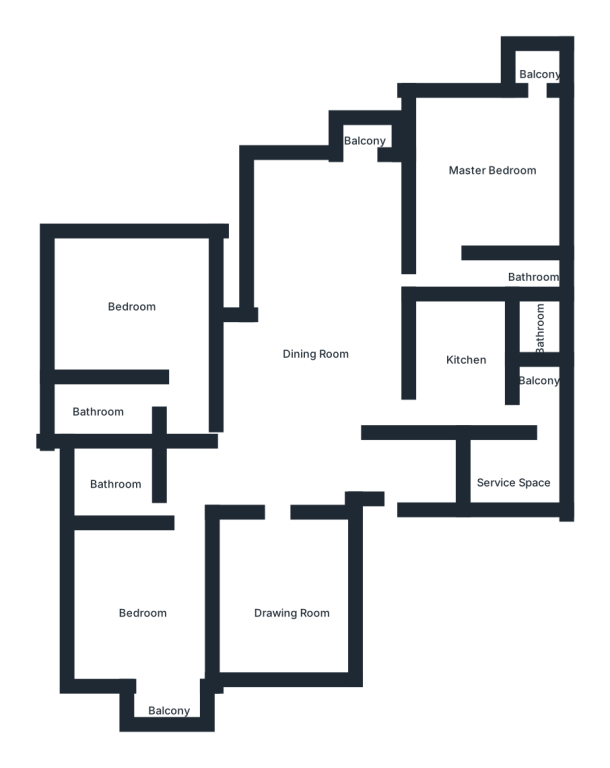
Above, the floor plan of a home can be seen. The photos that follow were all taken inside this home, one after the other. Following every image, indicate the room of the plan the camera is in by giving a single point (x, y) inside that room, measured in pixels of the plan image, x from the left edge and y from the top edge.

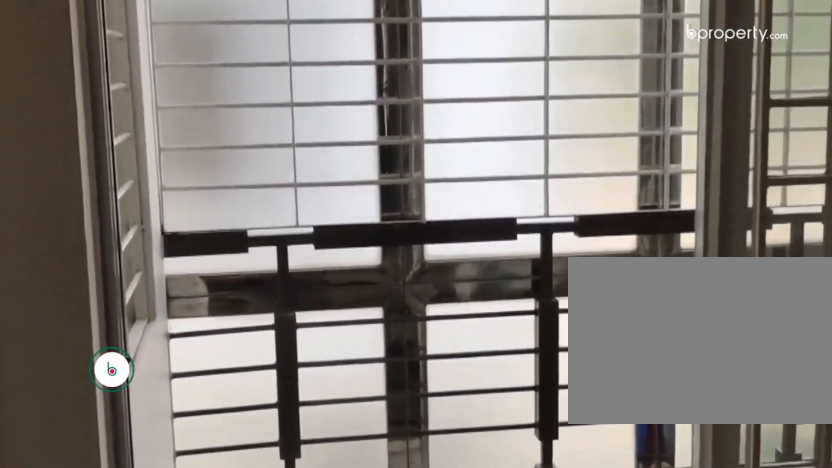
(159, 706)
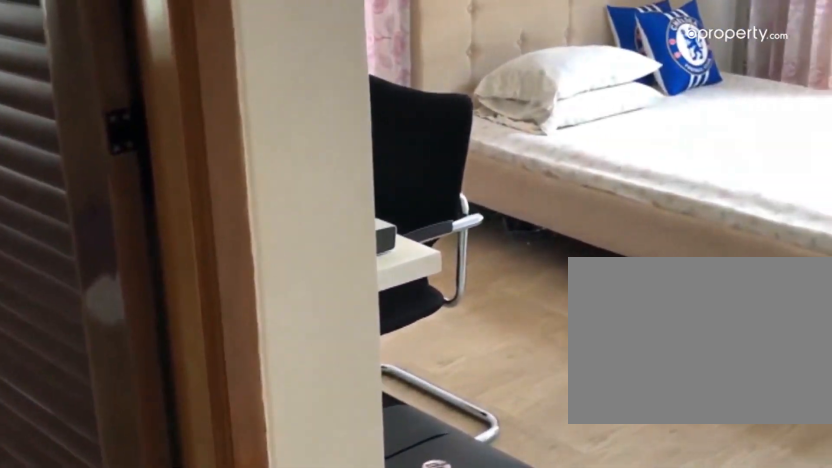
(143, 315)
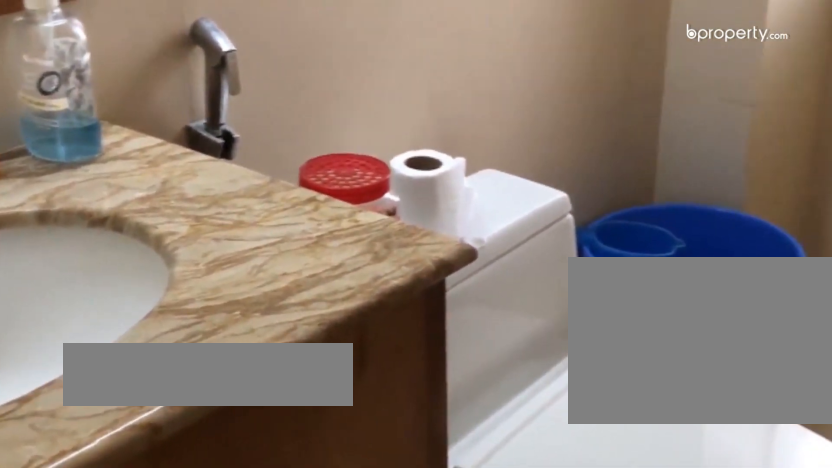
(116, 404)
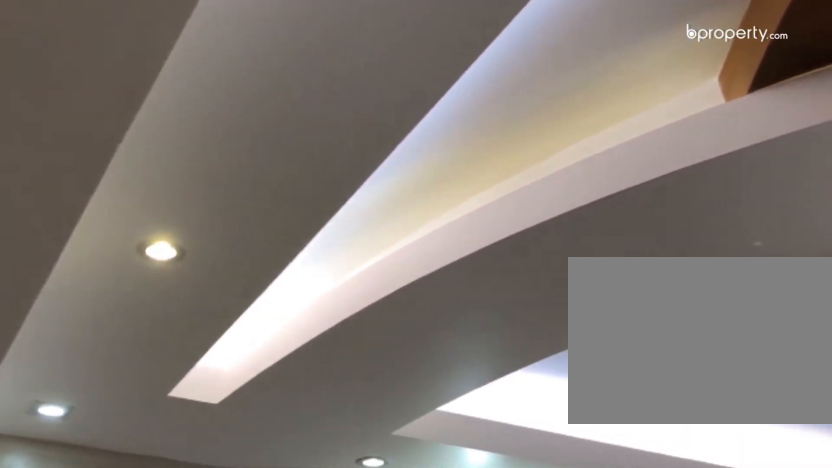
(340, 261)
